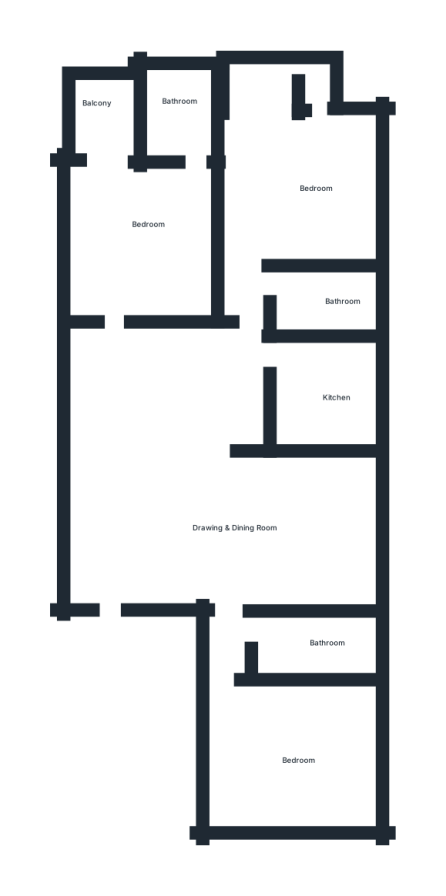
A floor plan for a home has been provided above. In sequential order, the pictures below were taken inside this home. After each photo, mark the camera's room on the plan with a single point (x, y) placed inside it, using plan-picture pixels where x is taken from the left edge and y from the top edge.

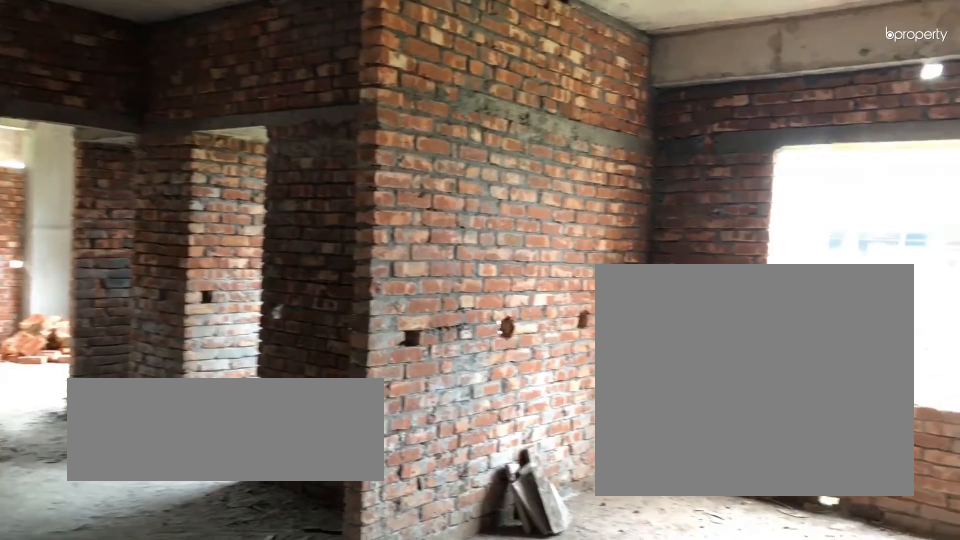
(217, 512)
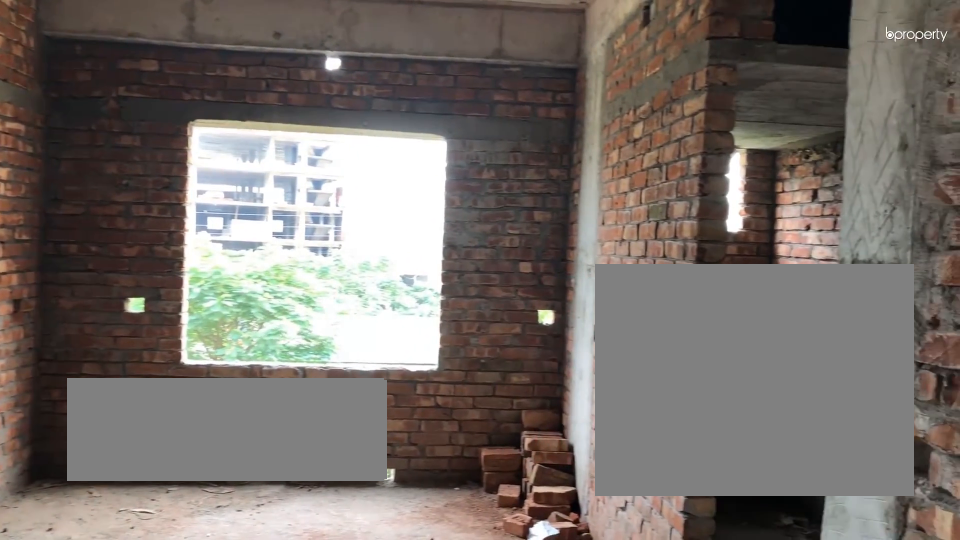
(292, 534)
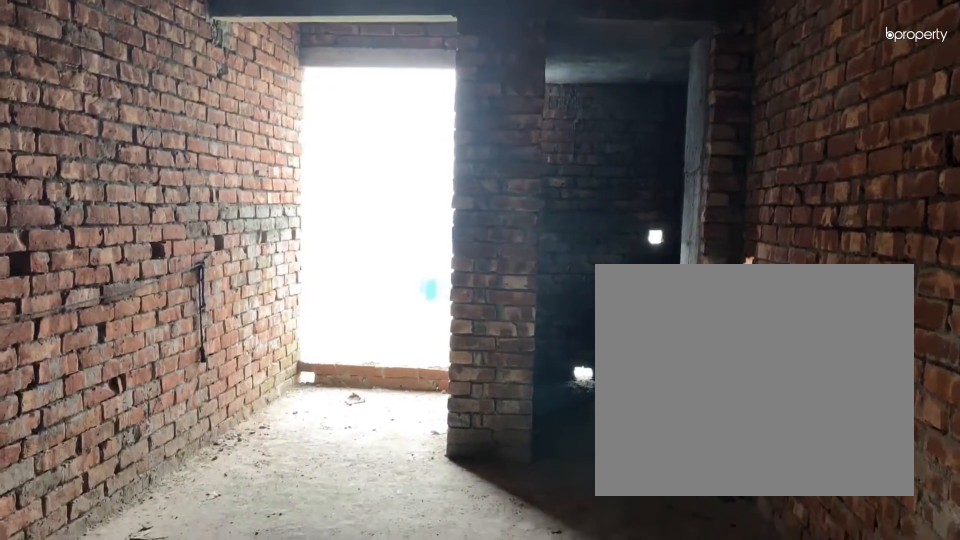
(141, 221)
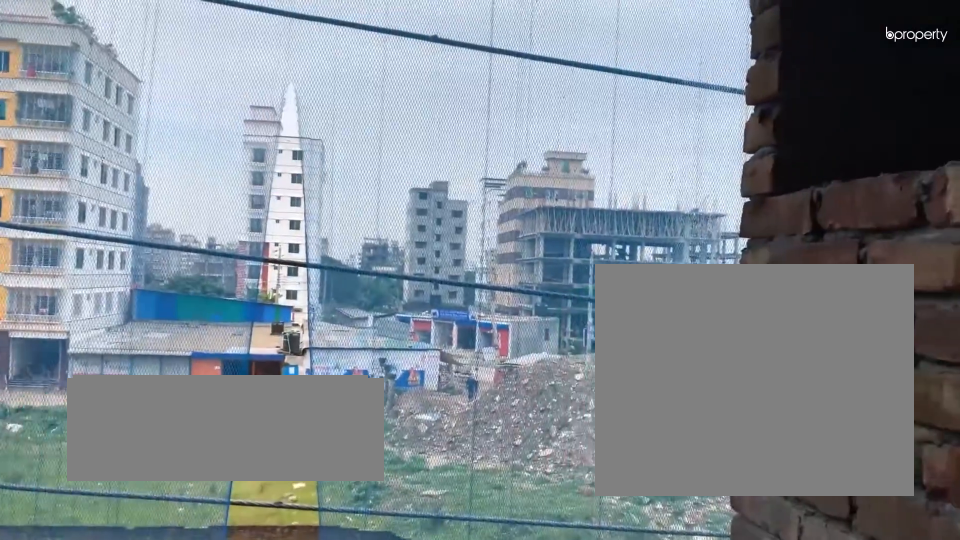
(106, 119)
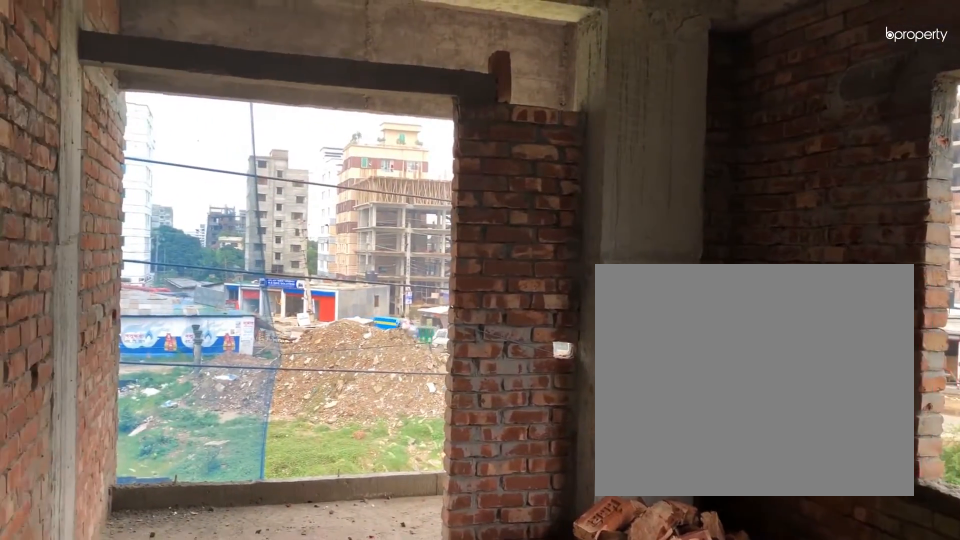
(294, 202)
